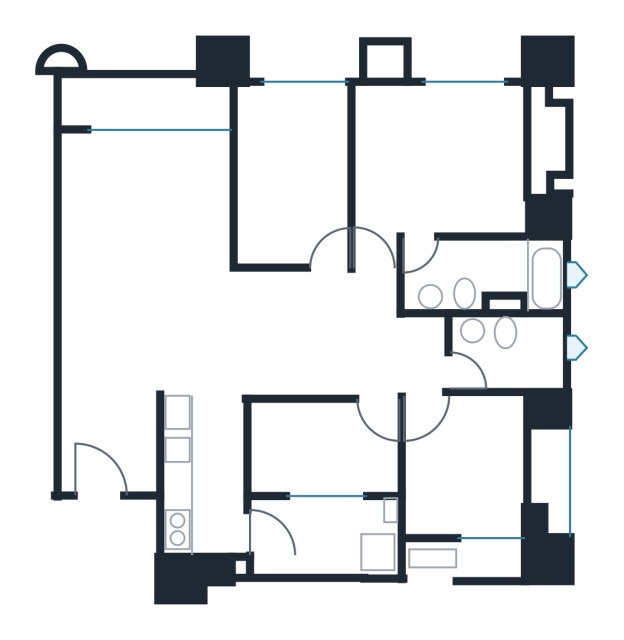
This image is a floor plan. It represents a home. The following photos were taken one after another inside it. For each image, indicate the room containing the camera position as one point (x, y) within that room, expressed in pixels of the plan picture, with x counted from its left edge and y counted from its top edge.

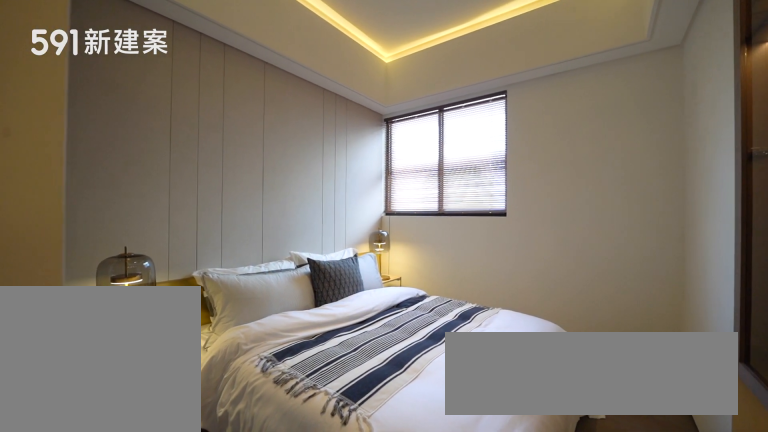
(465, 471)
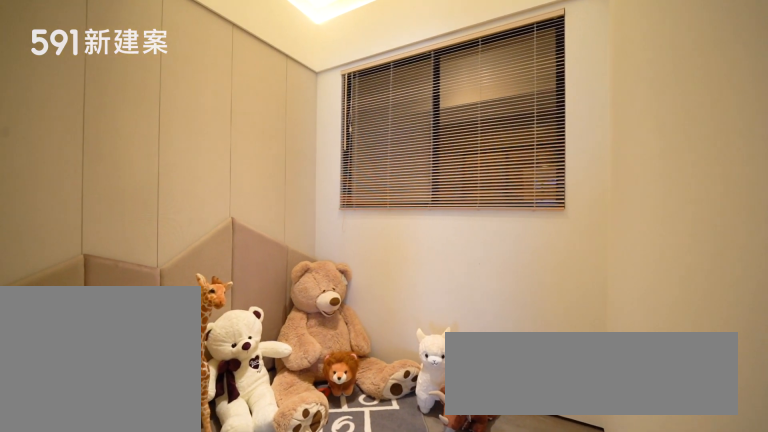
(319, 449)
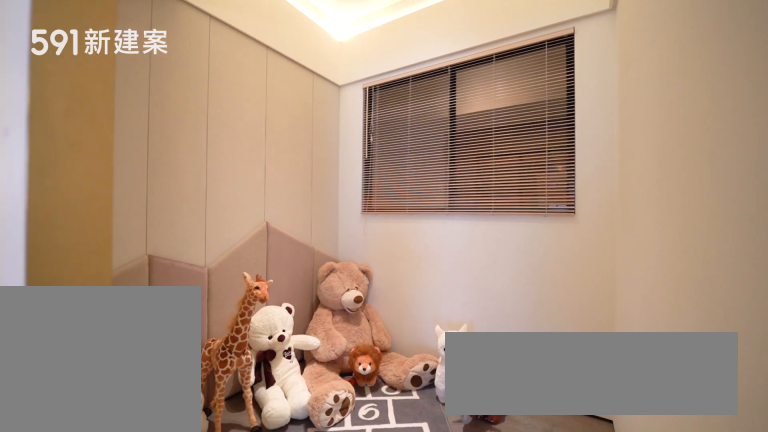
(319, 449)
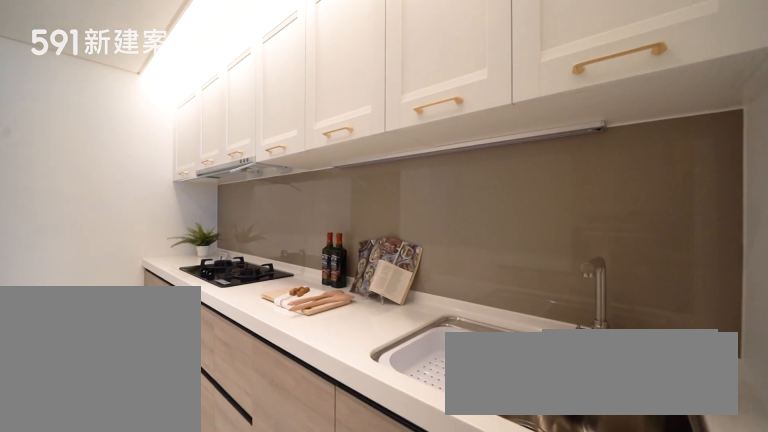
(201, 482)
